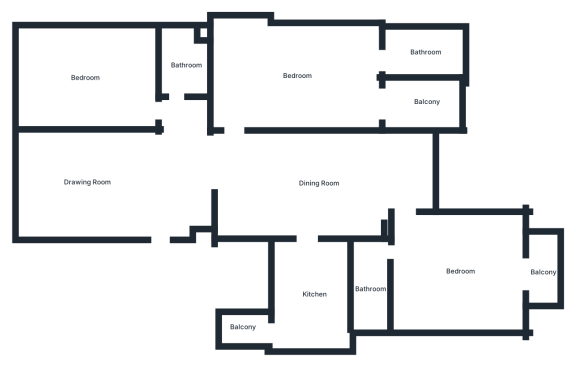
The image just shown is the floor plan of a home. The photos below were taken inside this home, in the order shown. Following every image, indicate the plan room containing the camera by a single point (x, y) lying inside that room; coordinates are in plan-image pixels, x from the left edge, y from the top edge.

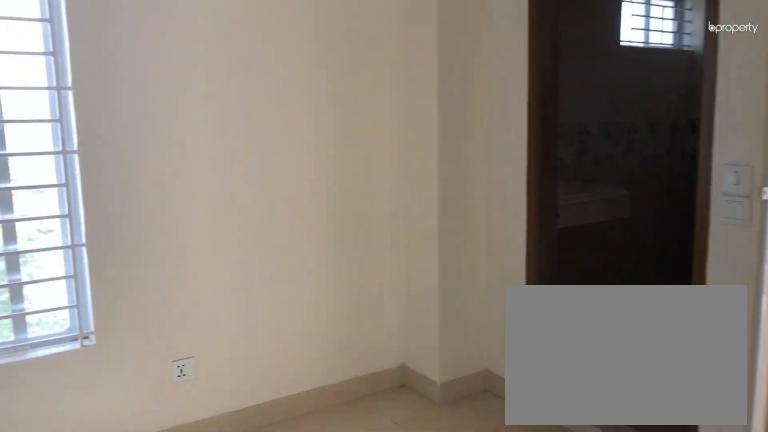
(297, 76)
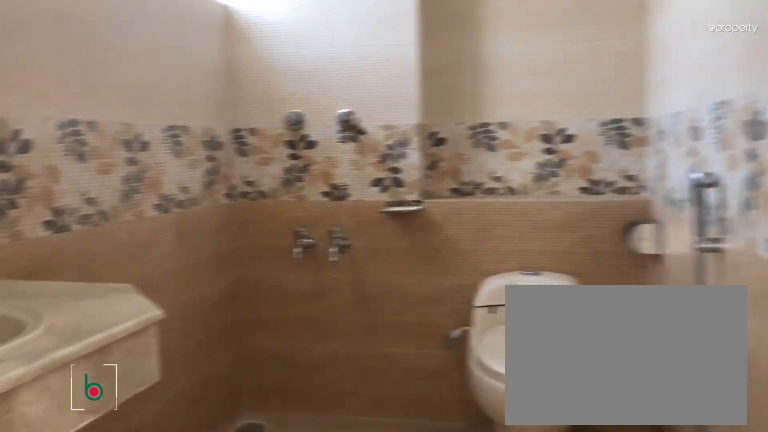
(424, 54)
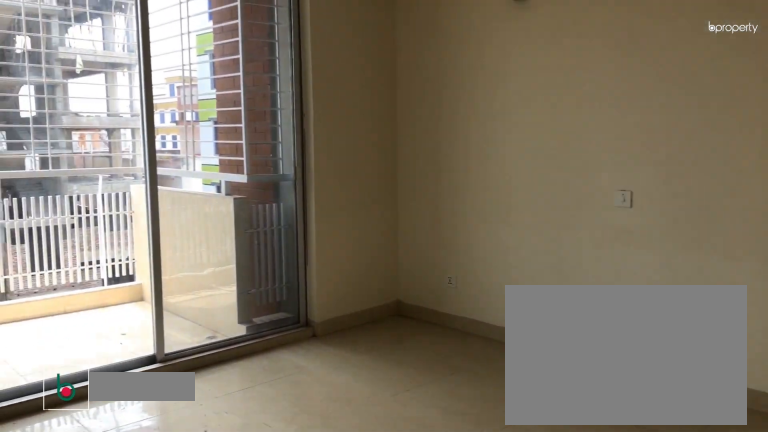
(460, 272)
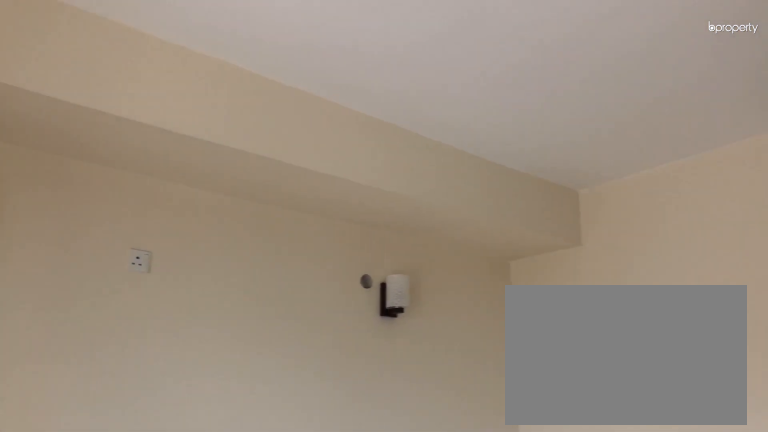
(460, 272)
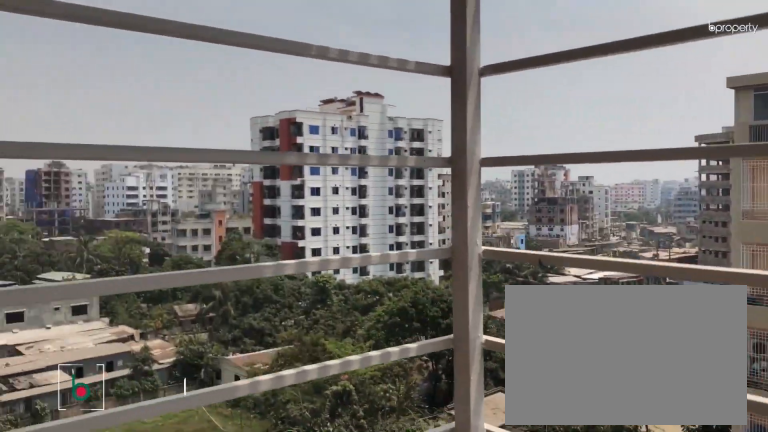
(544, 272)
